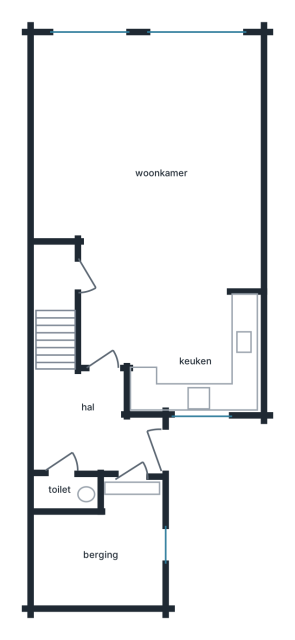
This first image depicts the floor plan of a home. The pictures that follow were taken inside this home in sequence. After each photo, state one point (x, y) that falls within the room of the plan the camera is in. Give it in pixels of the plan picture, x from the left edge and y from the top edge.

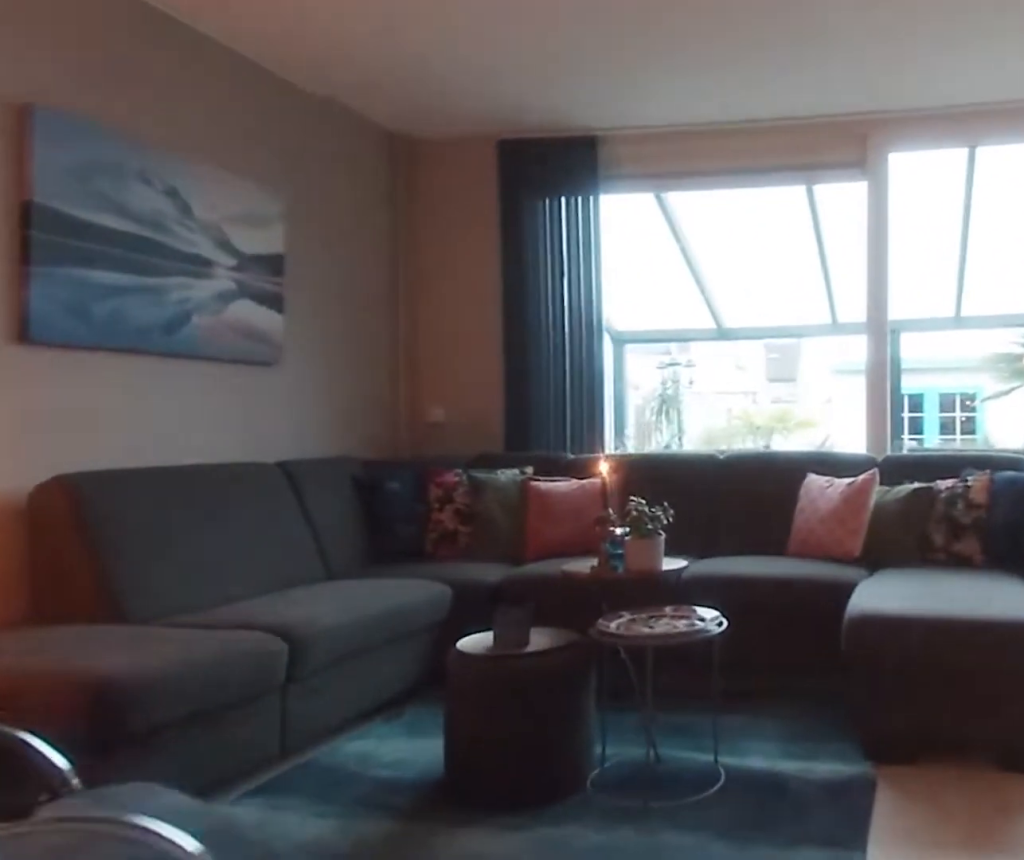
(104, 122)
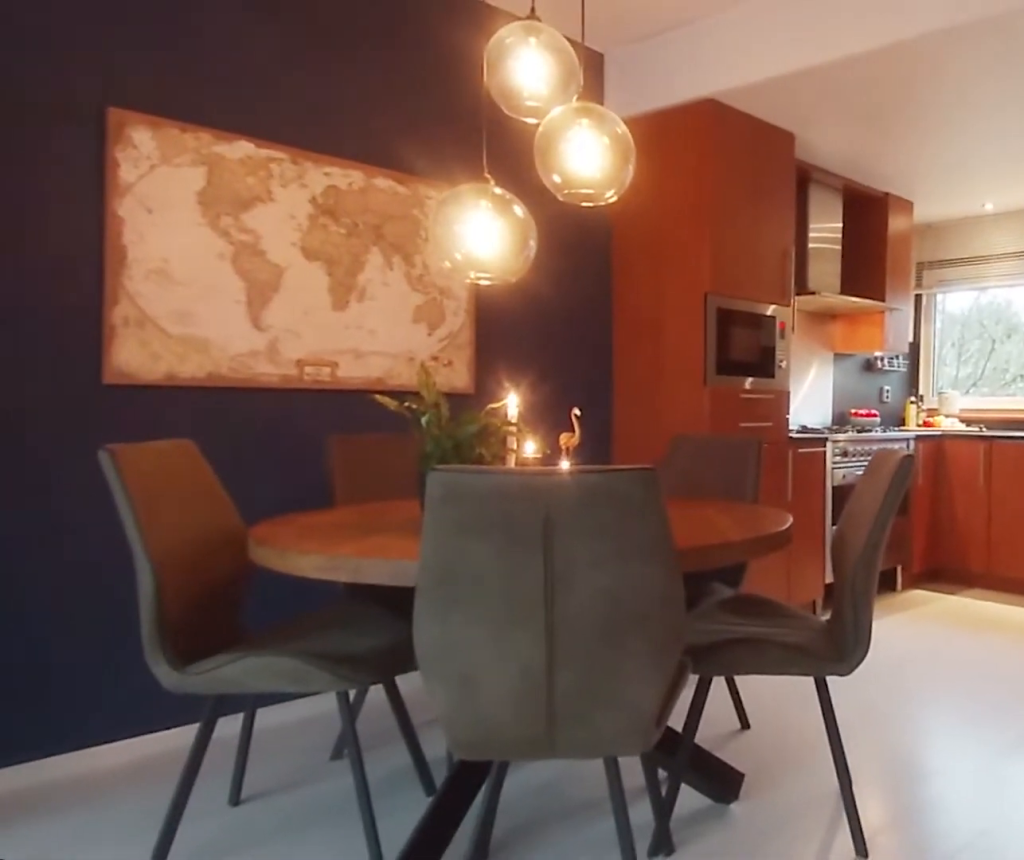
(104, 122)
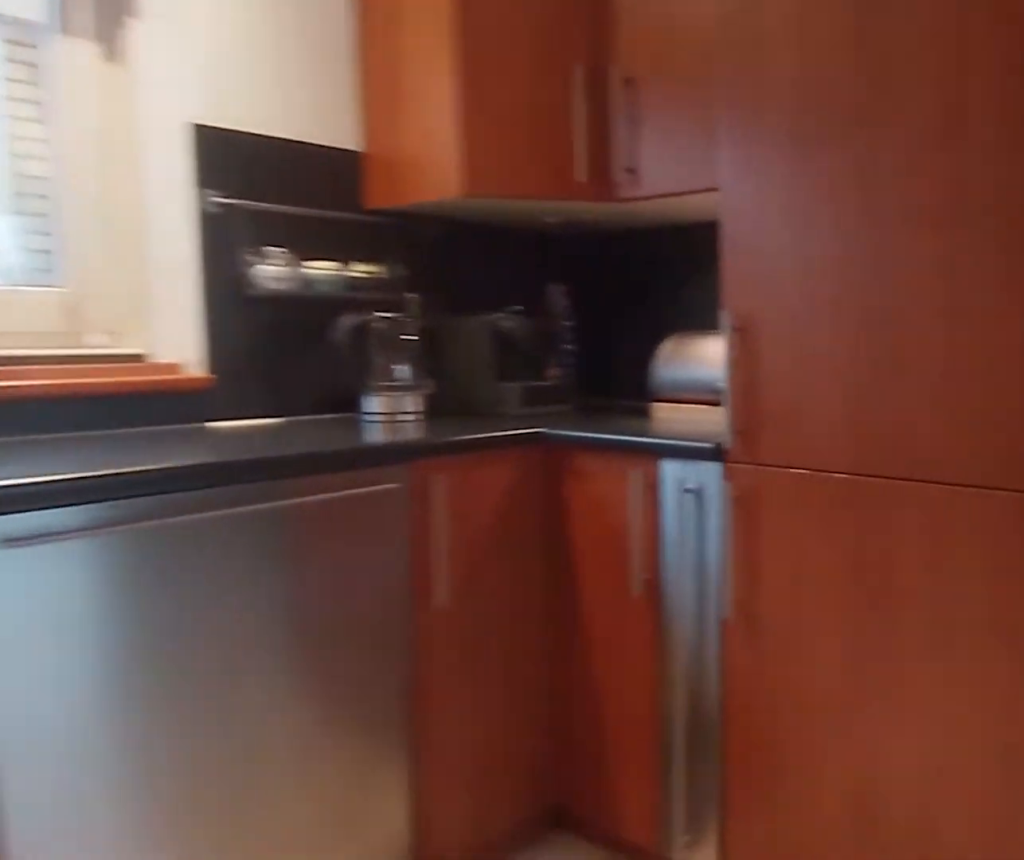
(196, 364)
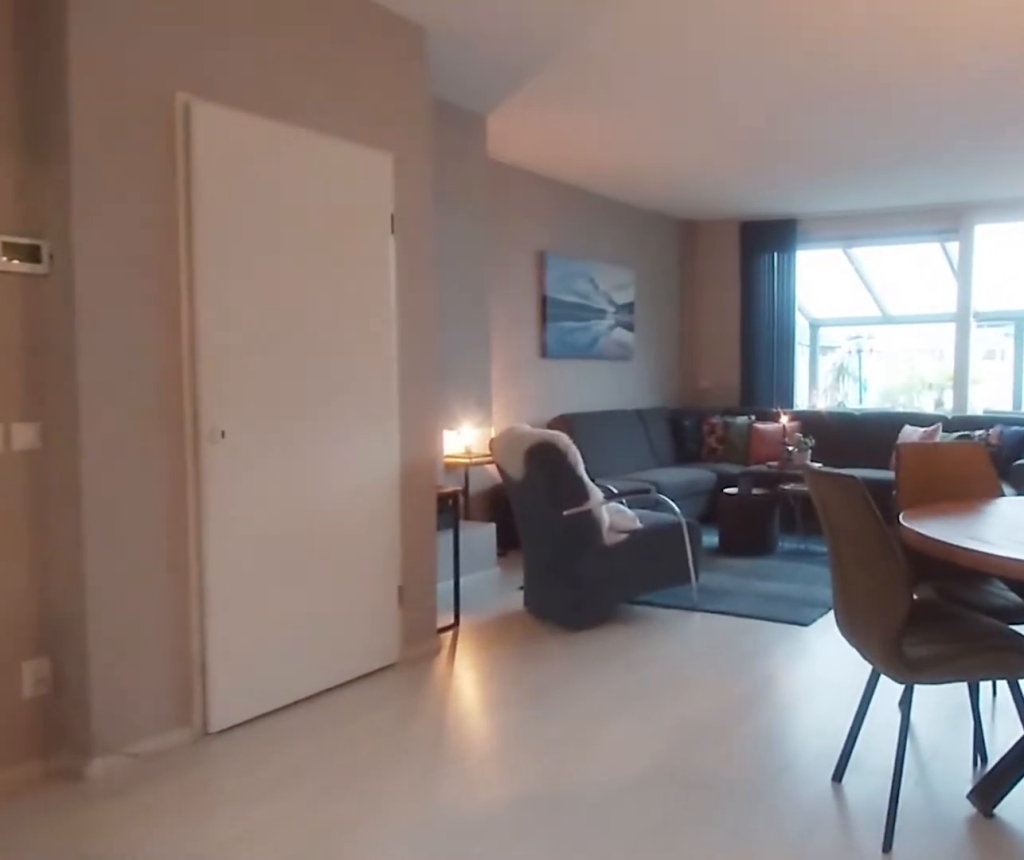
(102, 127)
